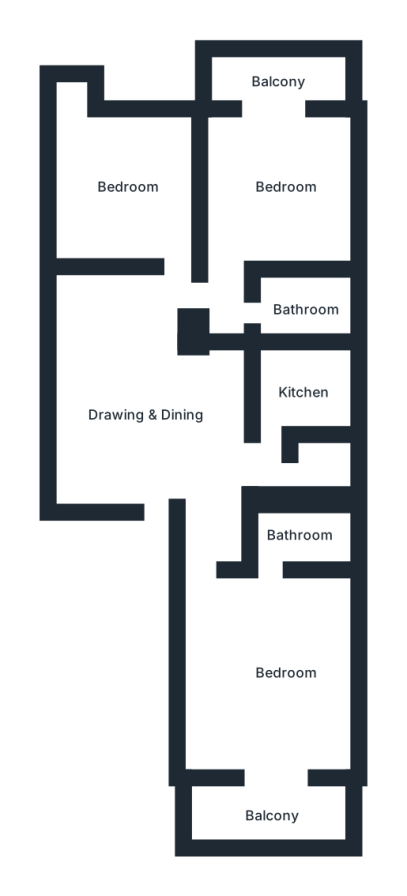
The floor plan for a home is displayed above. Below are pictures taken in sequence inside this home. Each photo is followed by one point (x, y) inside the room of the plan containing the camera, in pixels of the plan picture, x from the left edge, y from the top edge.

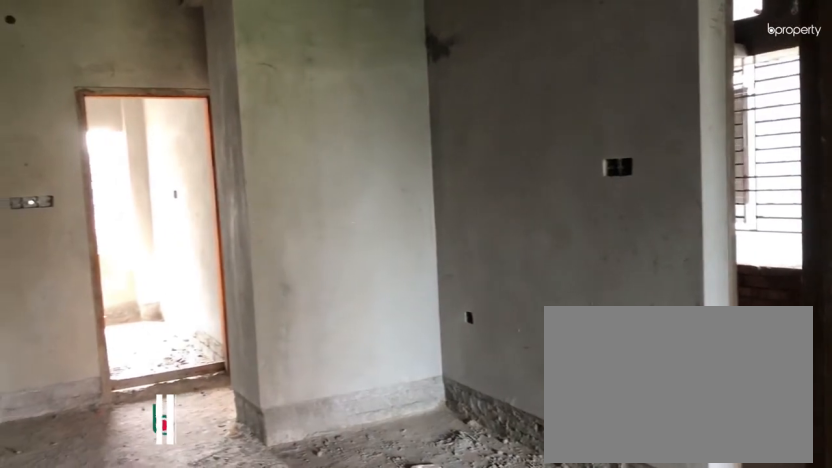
(149, 417)
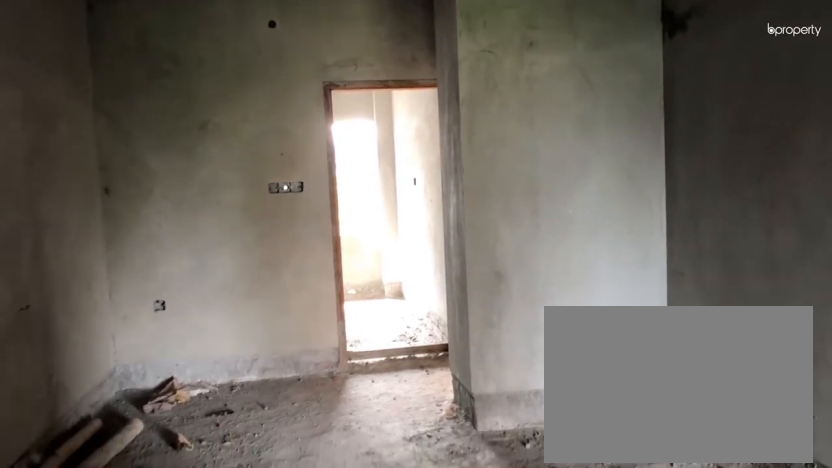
(149, 417)
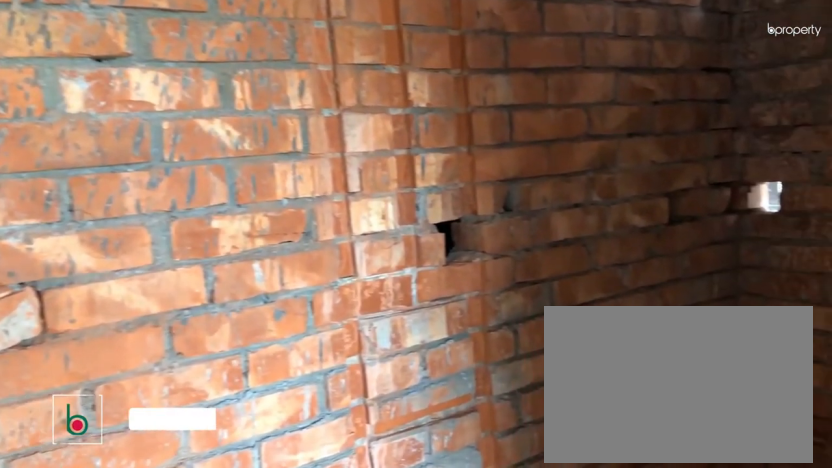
(304, 534)
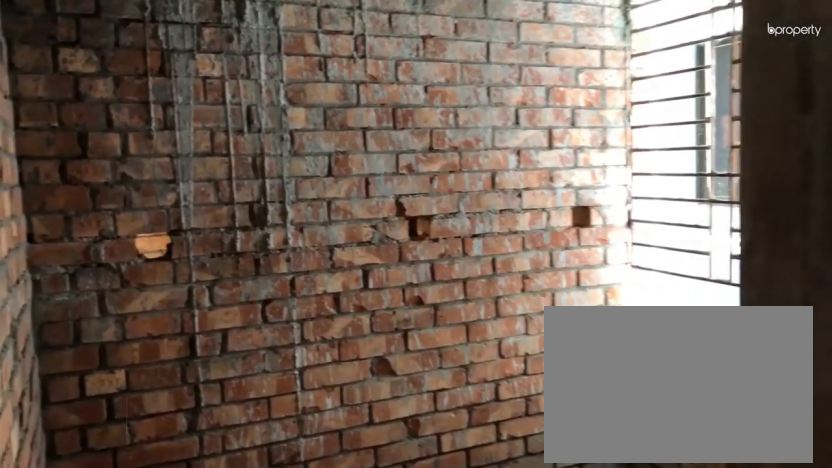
(308, 389)
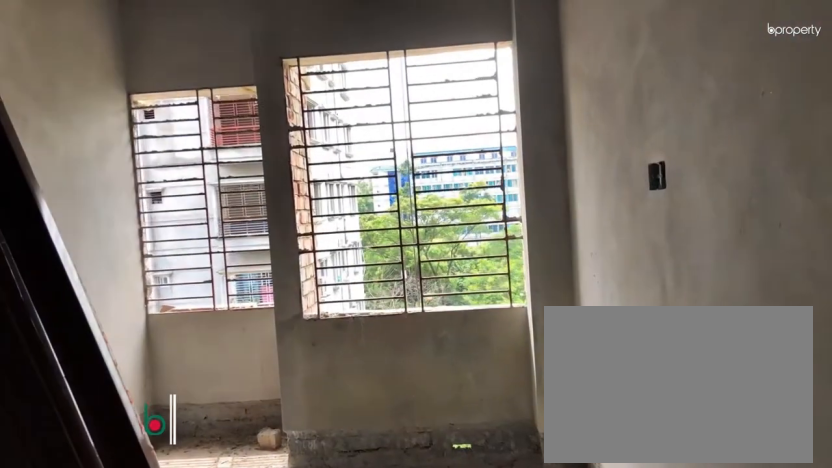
(134, 191)
